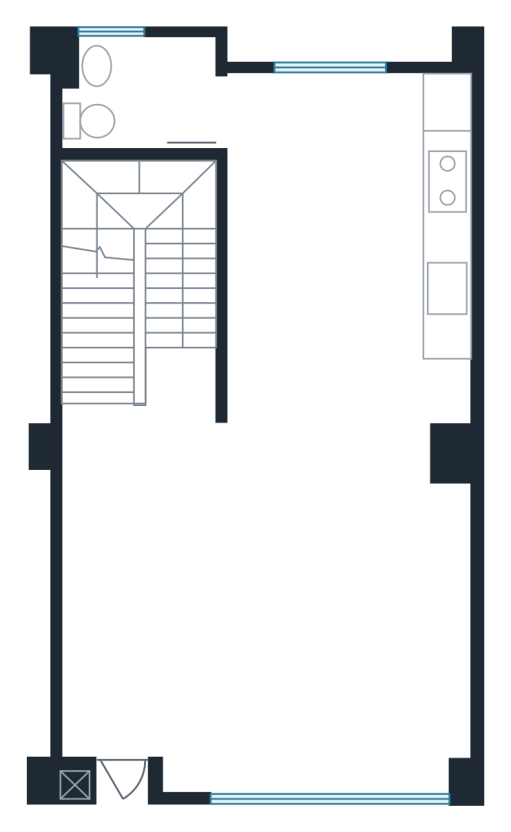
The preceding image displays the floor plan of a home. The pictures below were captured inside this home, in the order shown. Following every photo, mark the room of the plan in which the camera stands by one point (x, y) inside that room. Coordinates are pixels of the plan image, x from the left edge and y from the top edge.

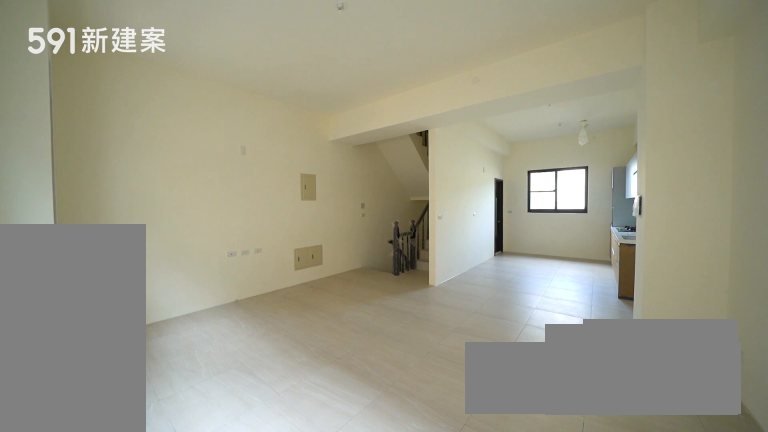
(261, 612)
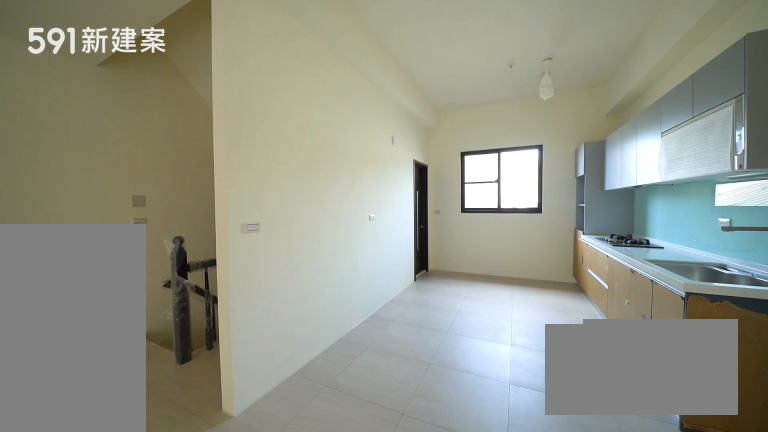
(300, 283)
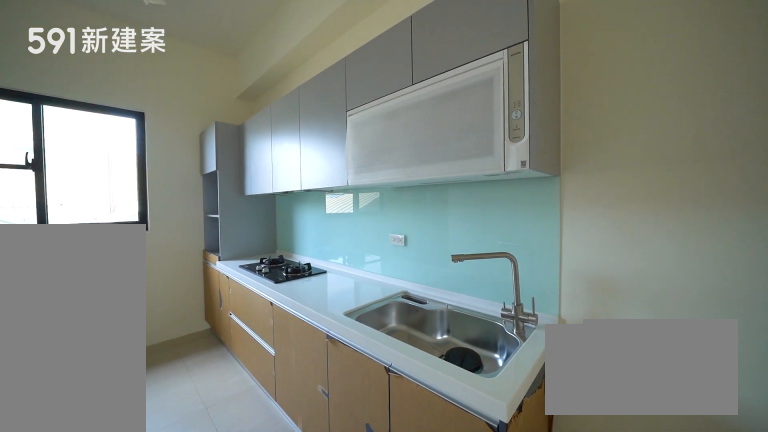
(420, 244)
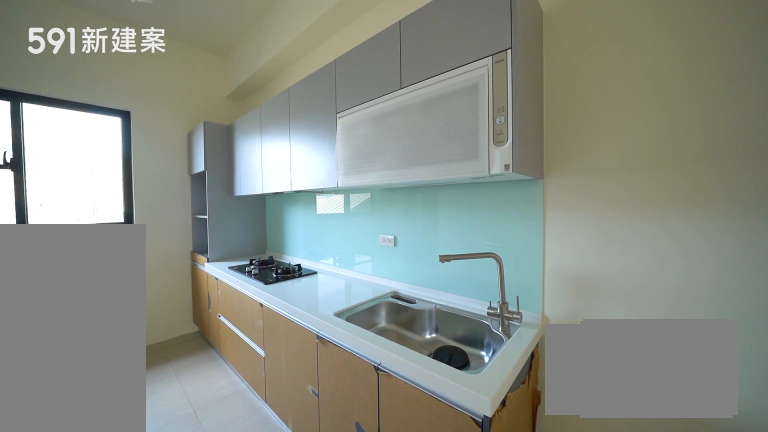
(420, 244)
